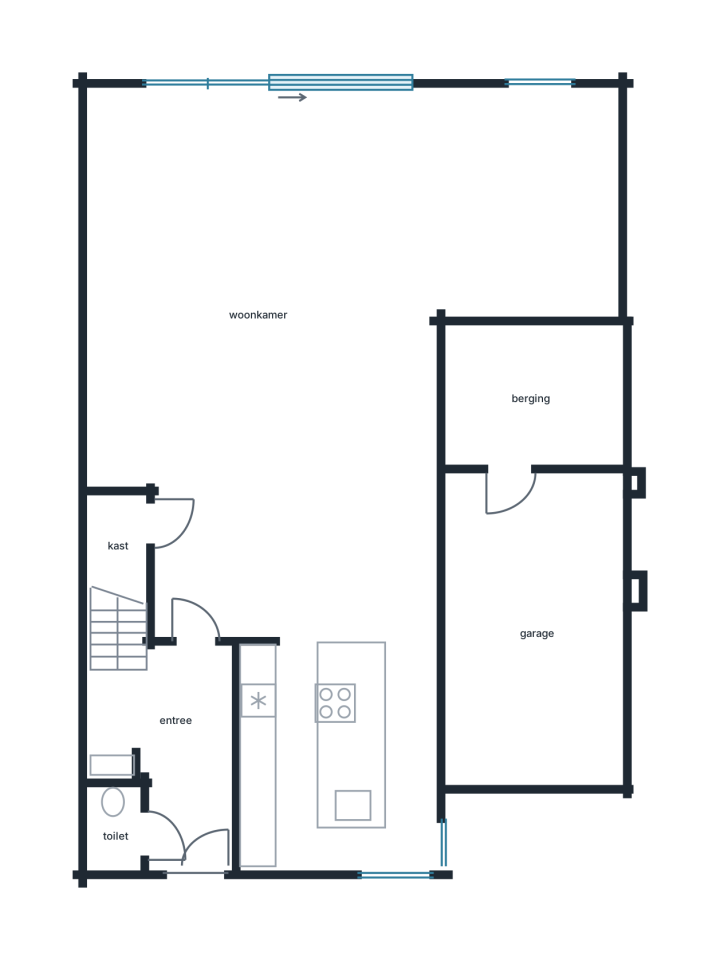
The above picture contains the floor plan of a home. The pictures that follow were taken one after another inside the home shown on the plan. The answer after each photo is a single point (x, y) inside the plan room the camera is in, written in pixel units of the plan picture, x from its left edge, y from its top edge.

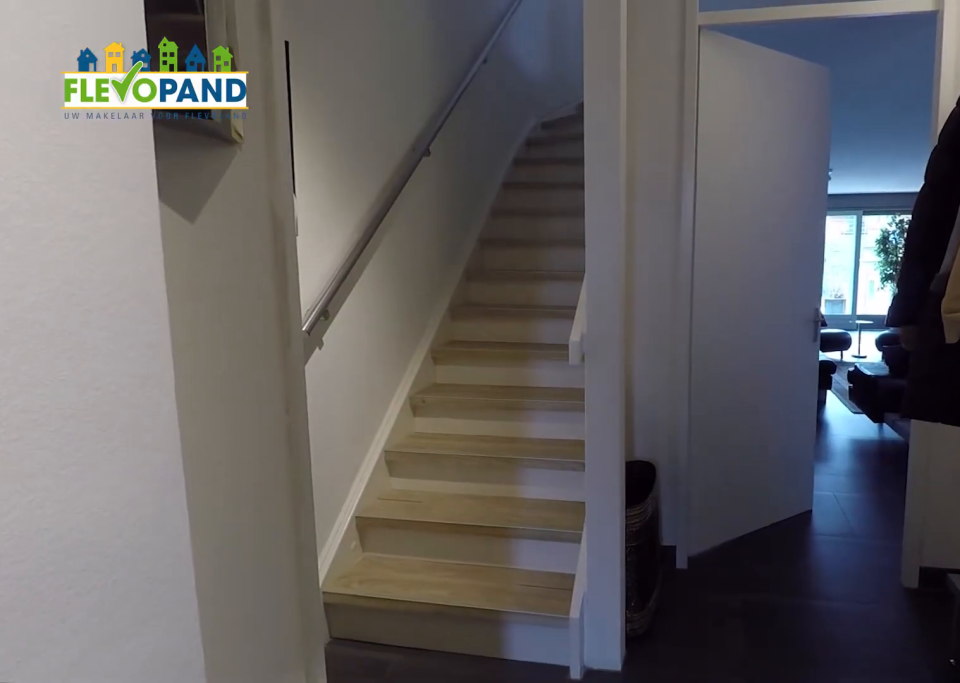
(177, 746)
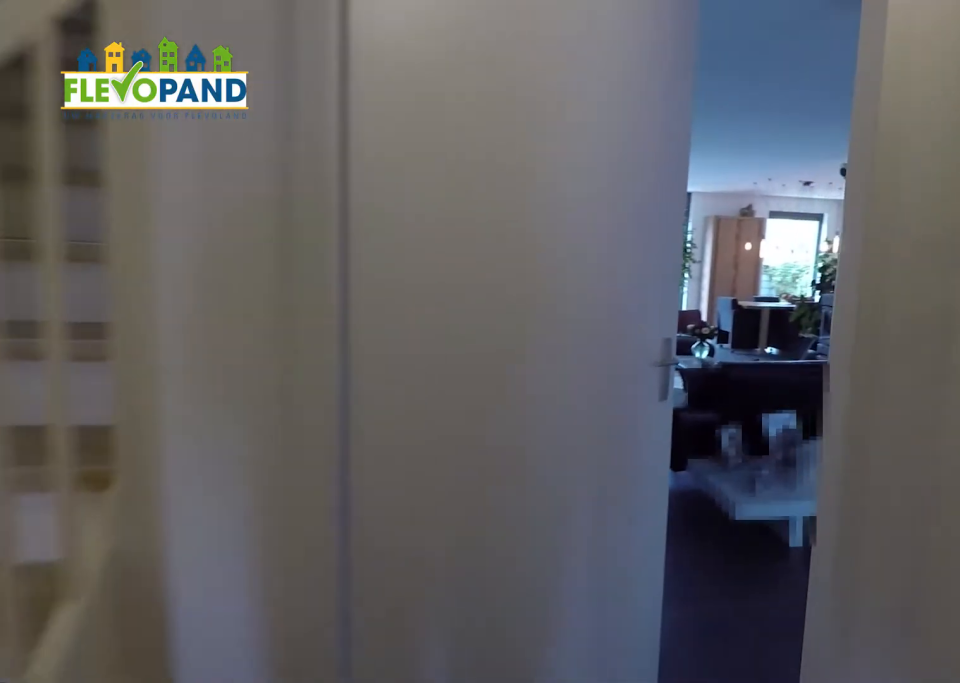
(177, 746)
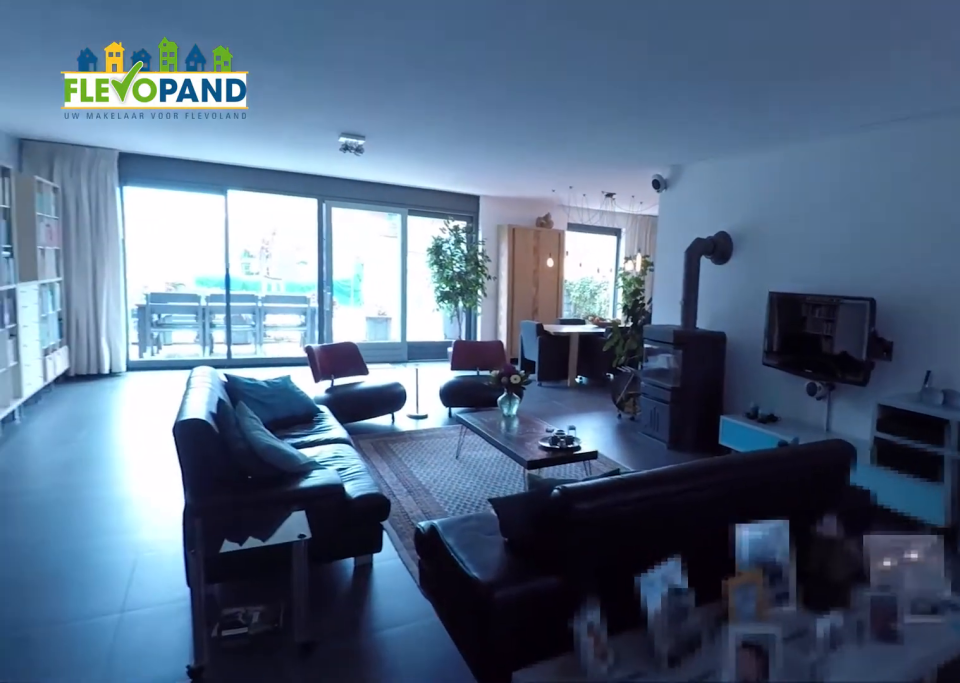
(318, 291)
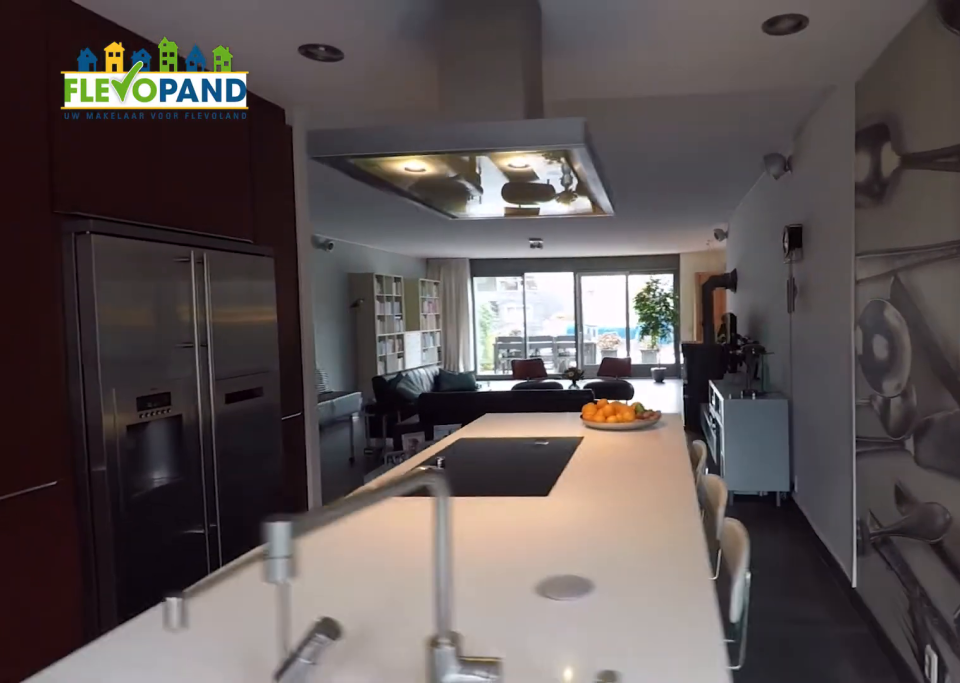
(337, 754)
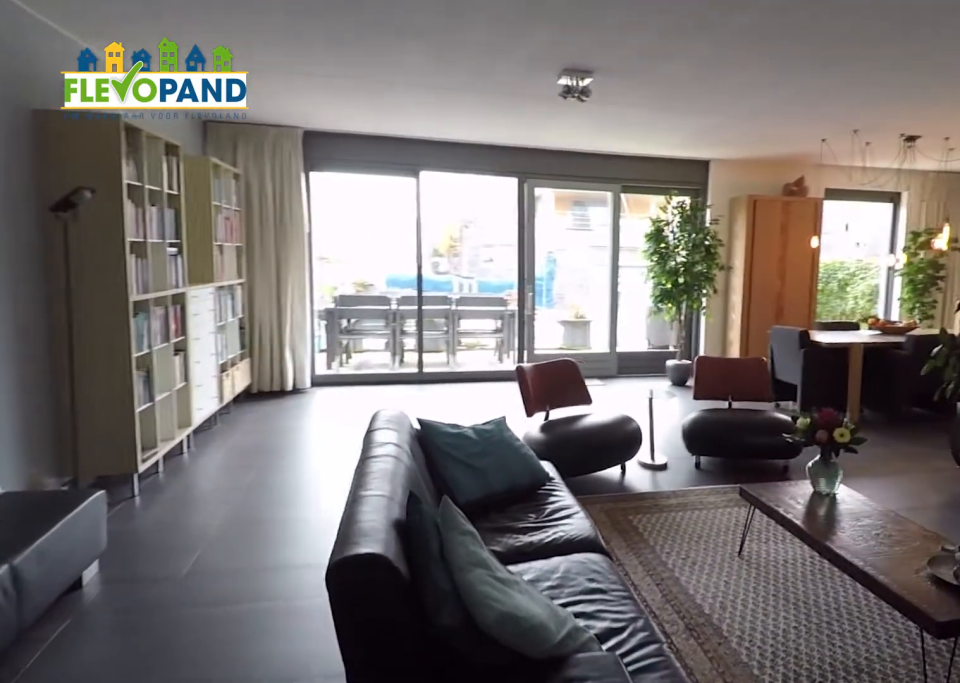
(318, 291)
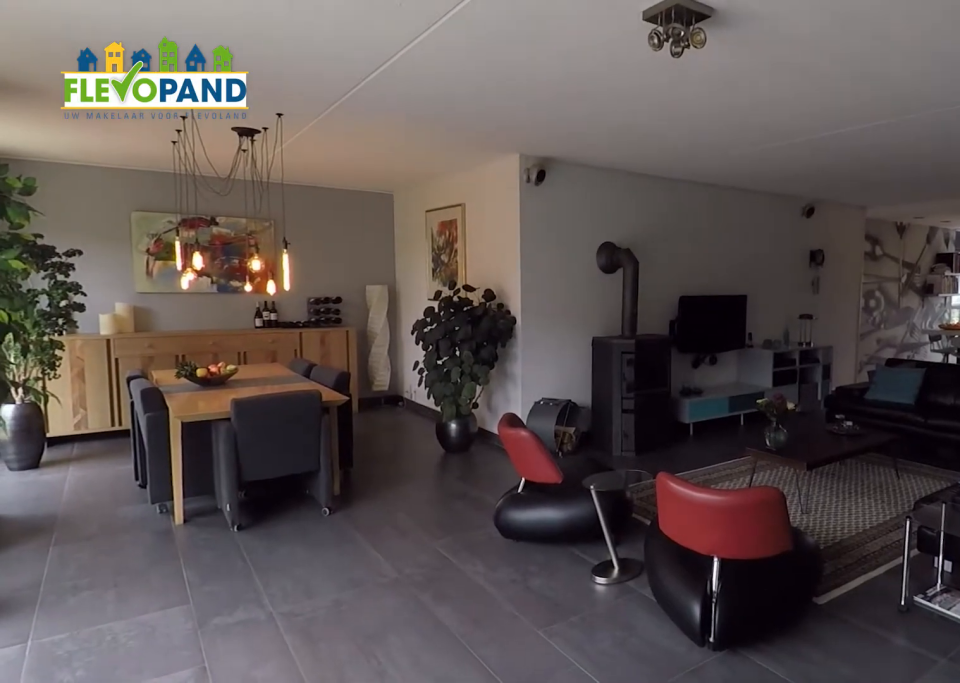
(318, 291)
